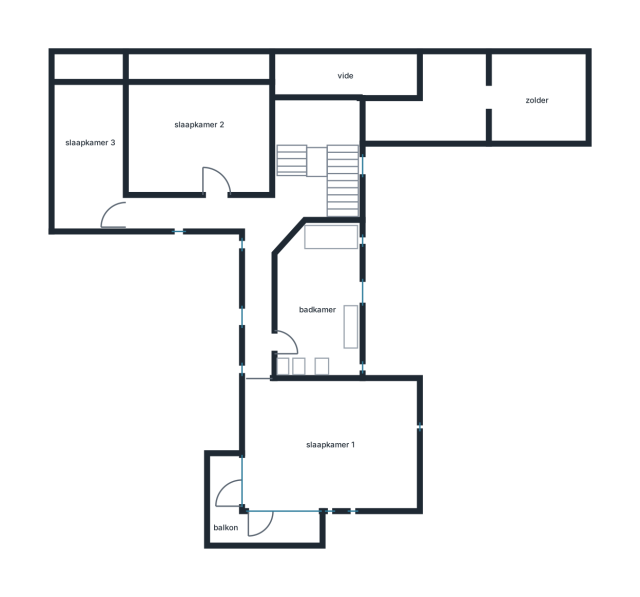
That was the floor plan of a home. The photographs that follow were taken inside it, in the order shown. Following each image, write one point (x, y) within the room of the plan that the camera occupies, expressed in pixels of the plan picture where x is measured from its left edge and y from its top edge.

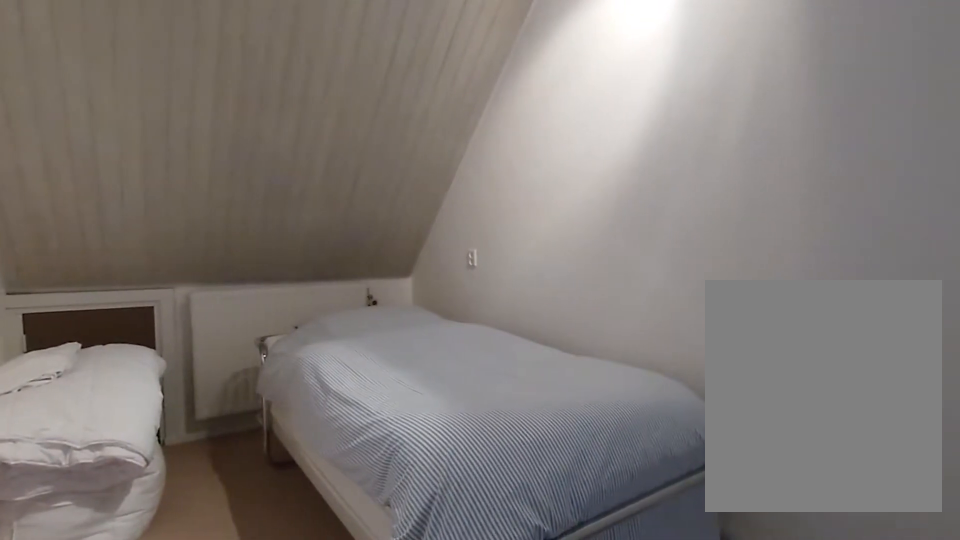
(90, 156)
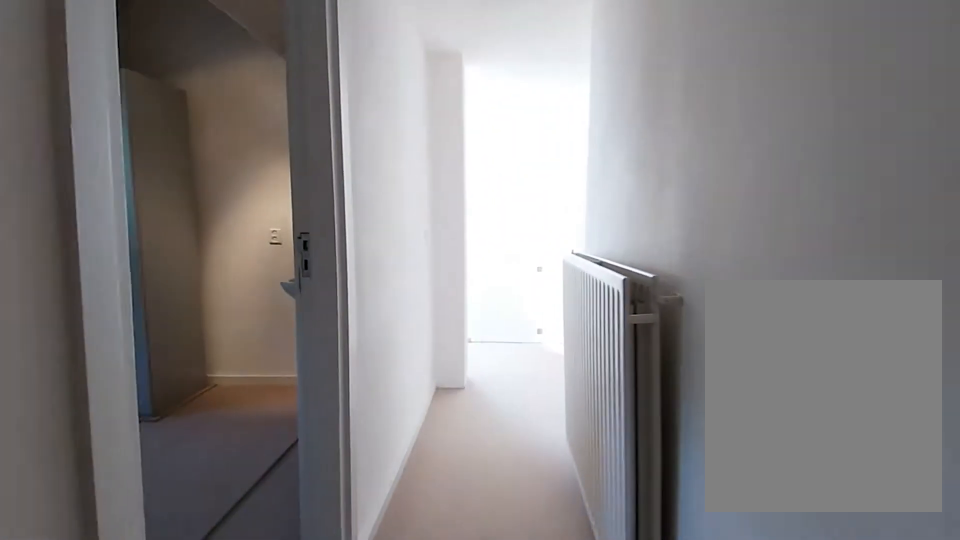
(266, 206)
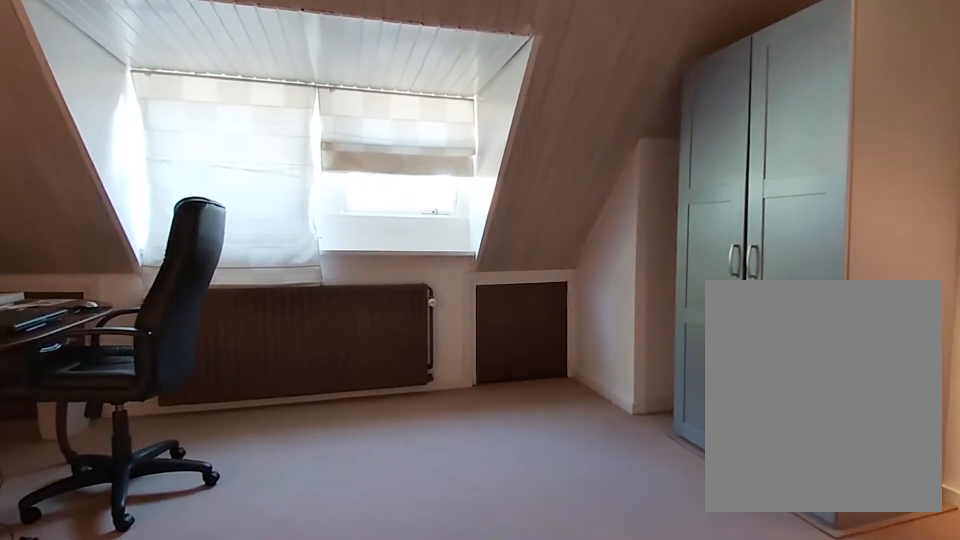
(197, 139)
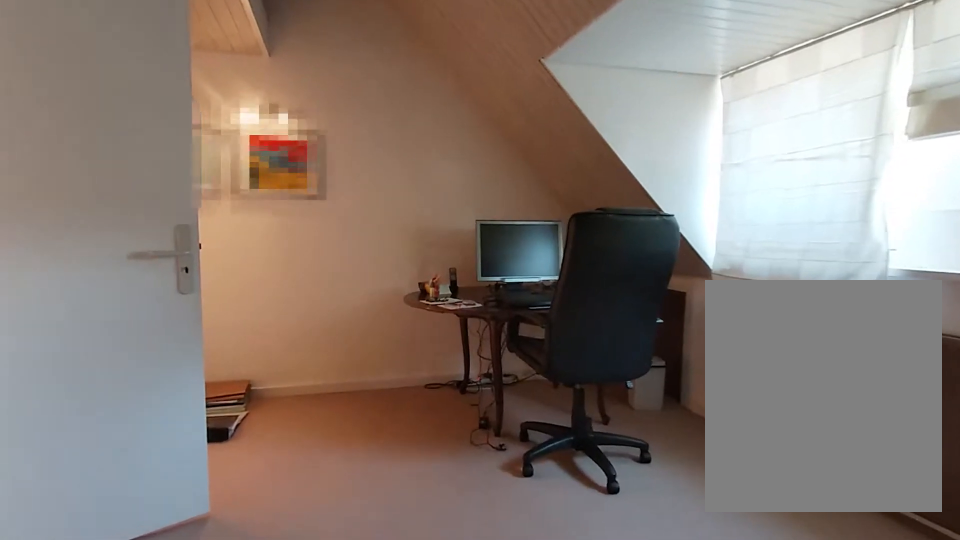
(197, 139)
